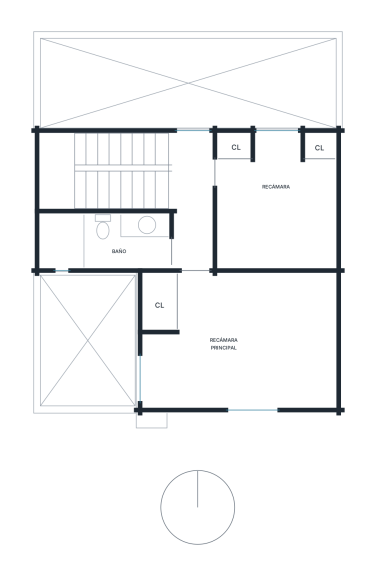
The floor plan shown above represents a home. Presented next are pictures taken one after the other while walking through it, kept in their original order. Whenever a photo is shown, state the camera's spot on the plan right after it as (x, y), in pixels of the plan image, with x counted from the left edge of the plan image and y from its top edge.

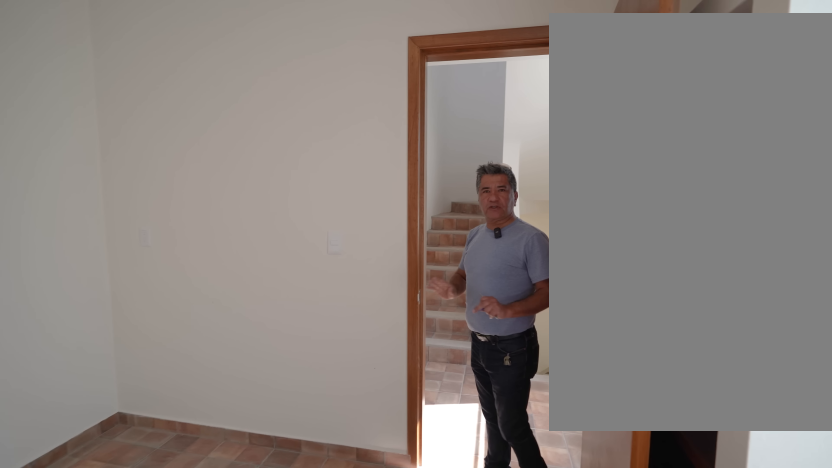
(316, 180)
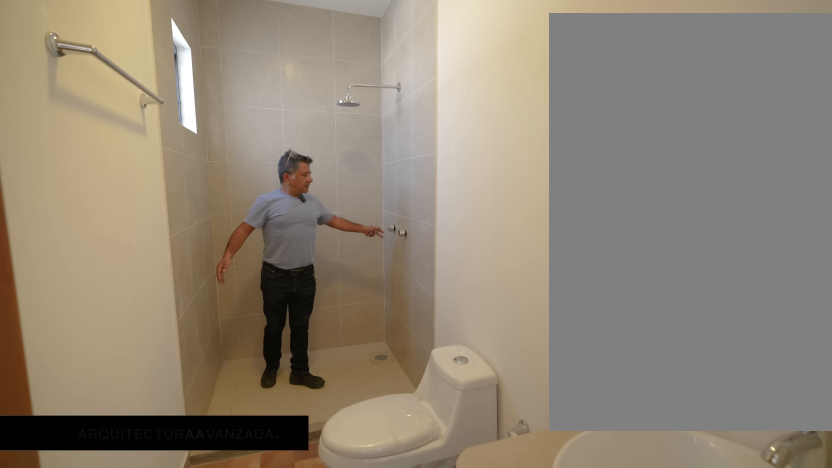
(157, 252)
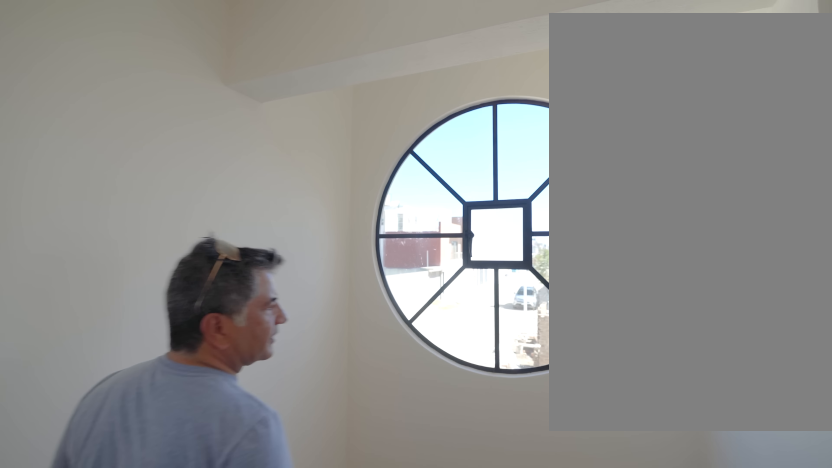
(202, 373)
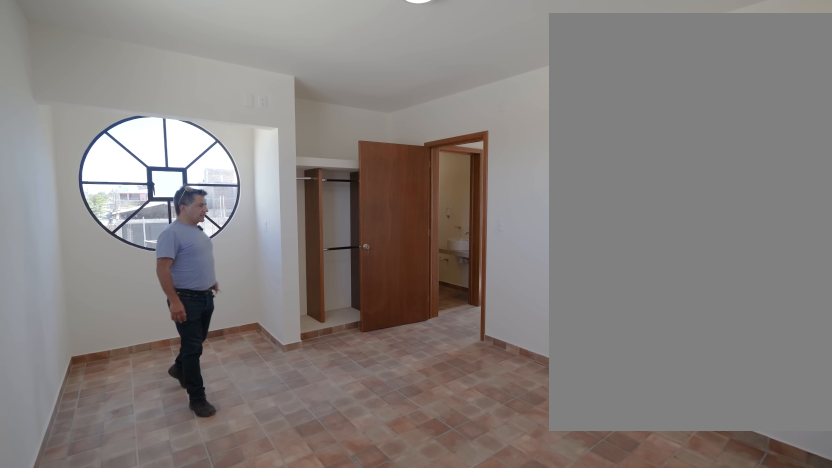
(267, 350)
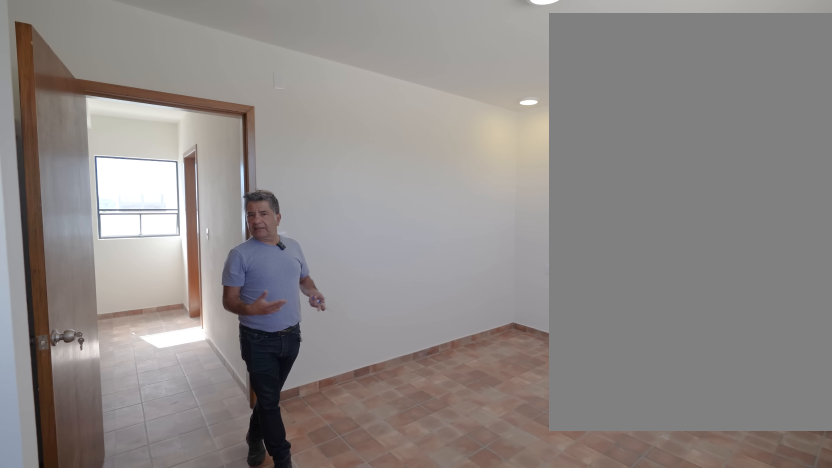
(218, 328)
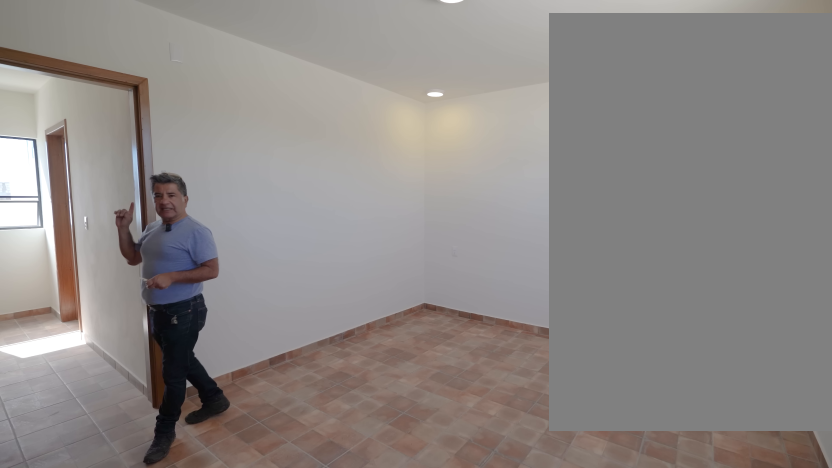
(197, 335)
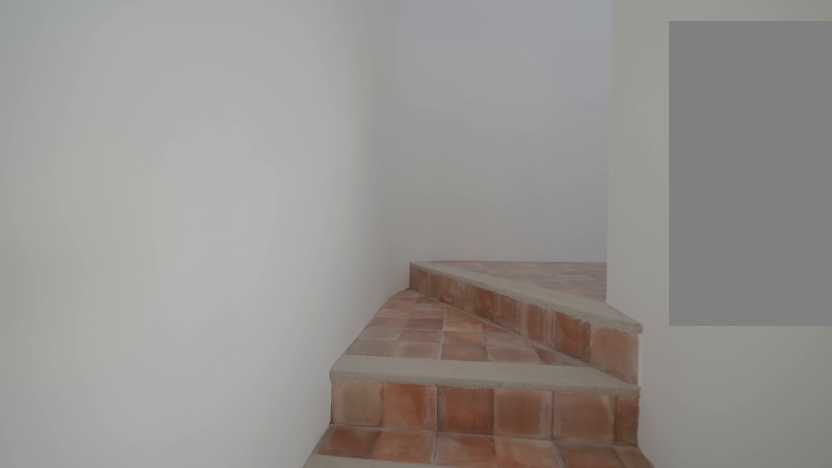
(162, 190)
